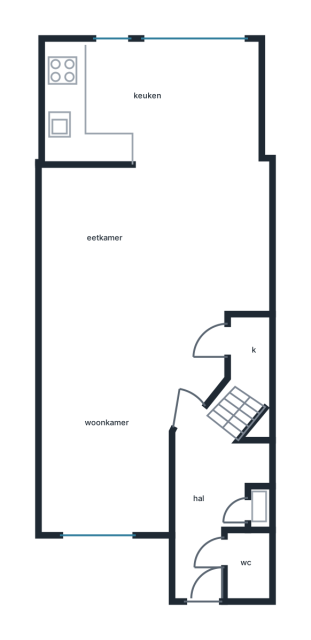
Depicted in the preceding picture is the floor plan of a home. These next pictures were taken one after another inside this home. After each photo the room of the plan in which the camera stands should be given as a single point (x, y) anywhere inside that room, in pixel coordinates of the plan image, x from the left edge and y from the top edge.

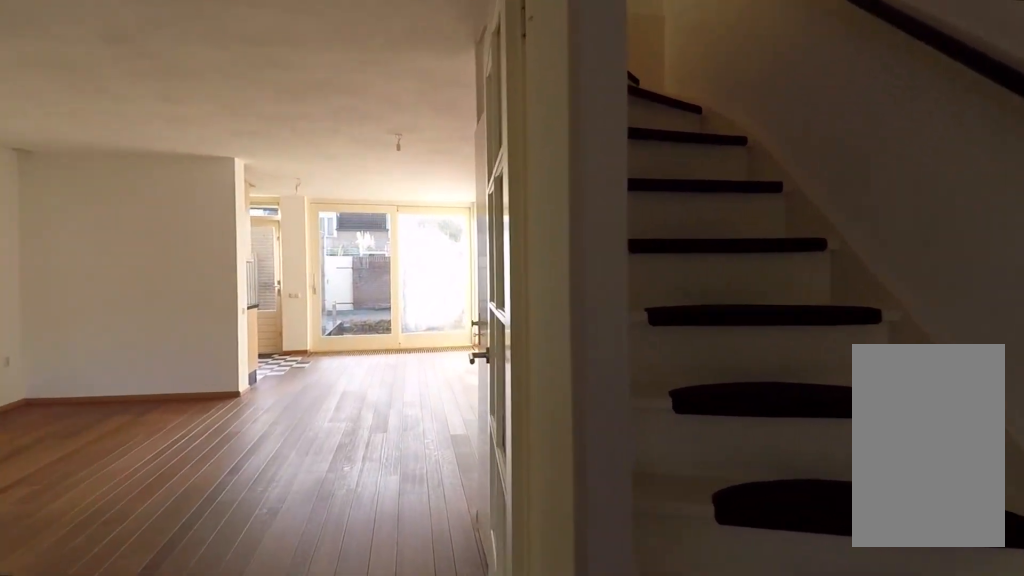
(210, 500)
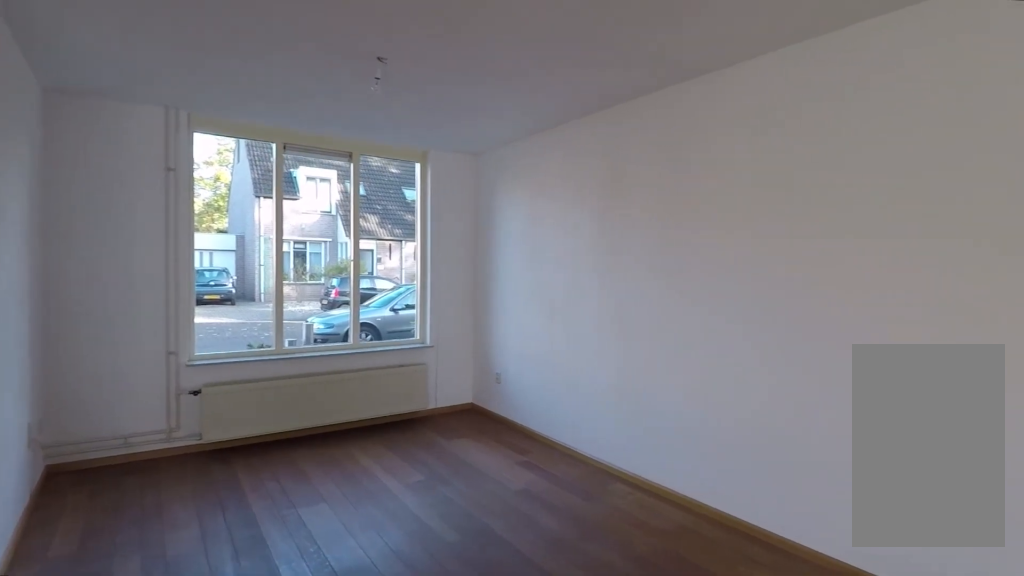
(138, 324)
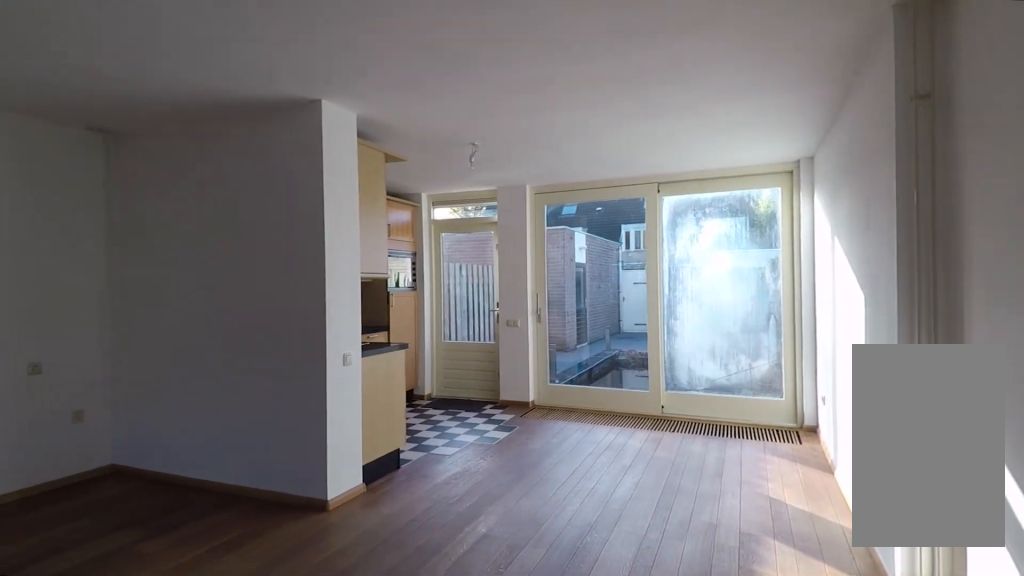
(138, 324)
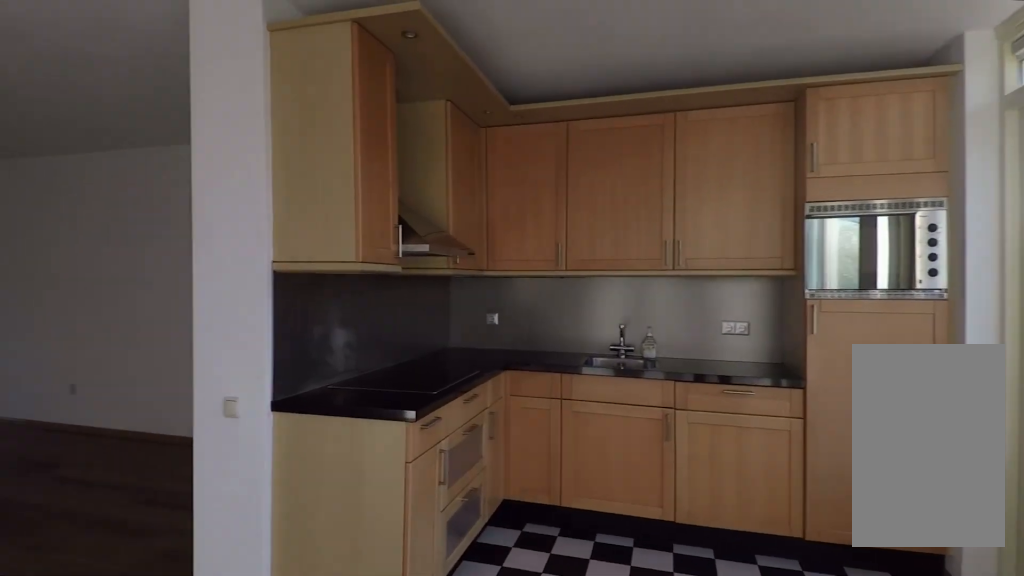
(153, 104)
